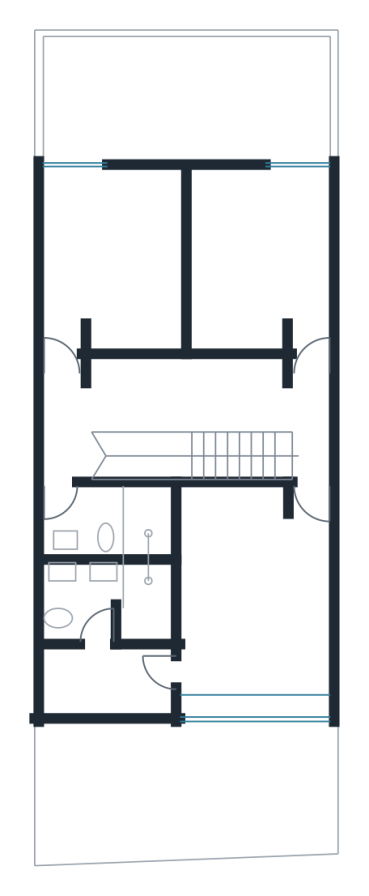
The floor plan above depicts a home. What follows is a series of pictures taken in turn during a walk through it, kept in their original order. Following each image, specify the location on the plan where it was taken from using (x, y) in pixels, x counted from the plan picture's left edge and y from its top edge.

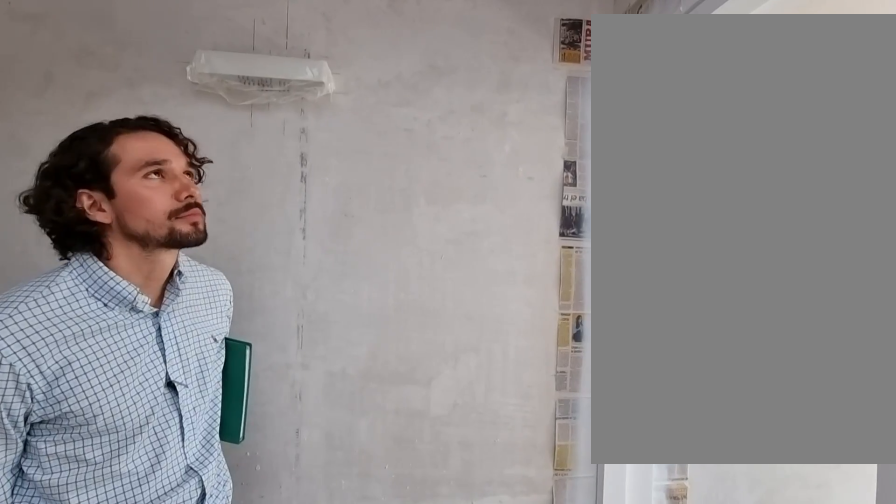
(66, 412)
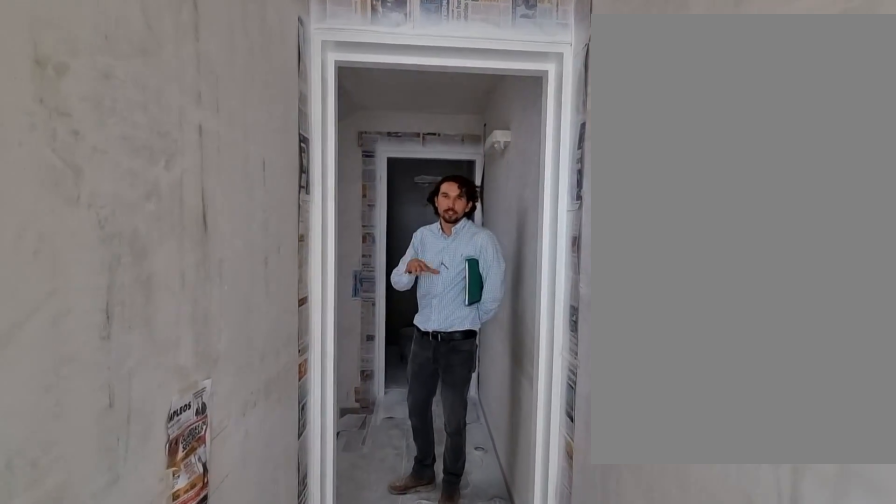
(64, 311)
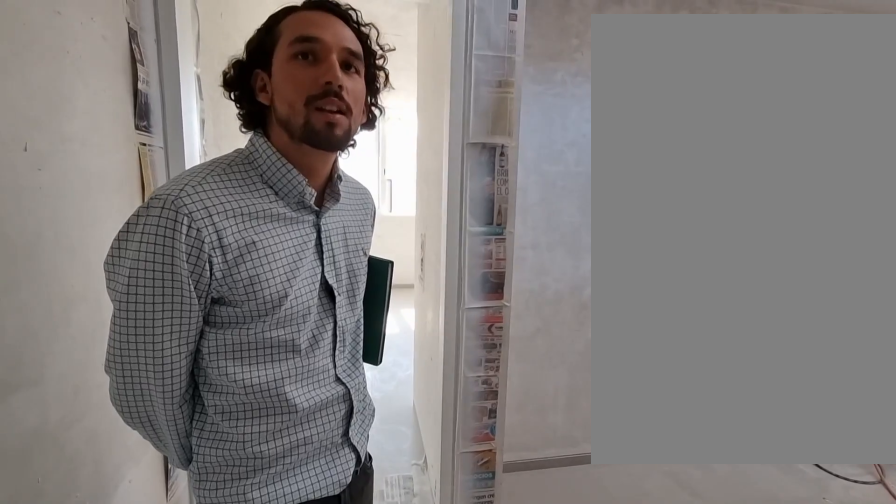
(69, 459)
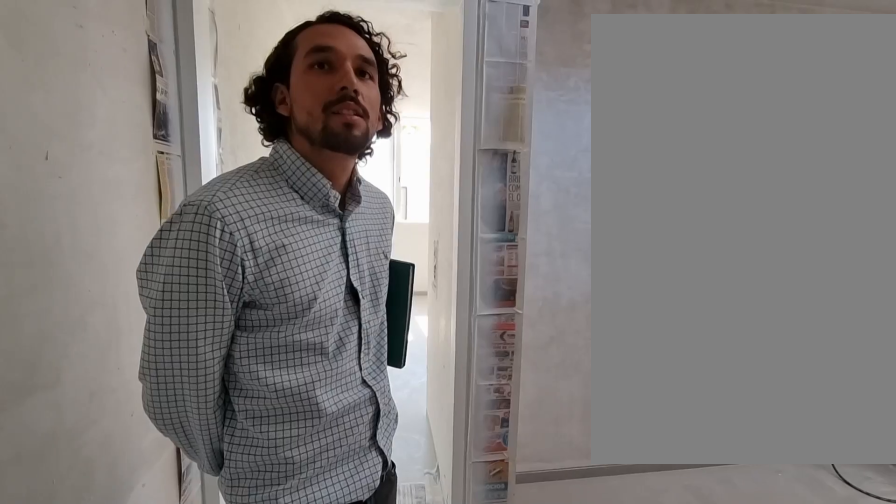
(69, 460)
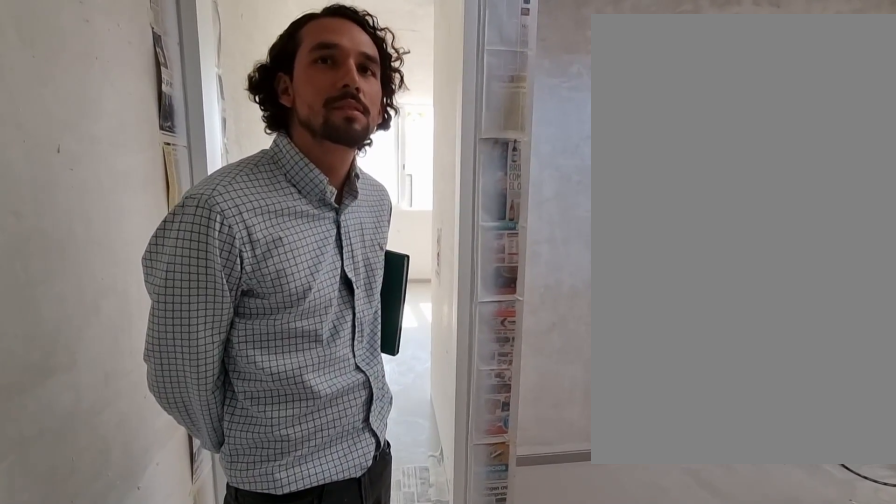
(69, 460)
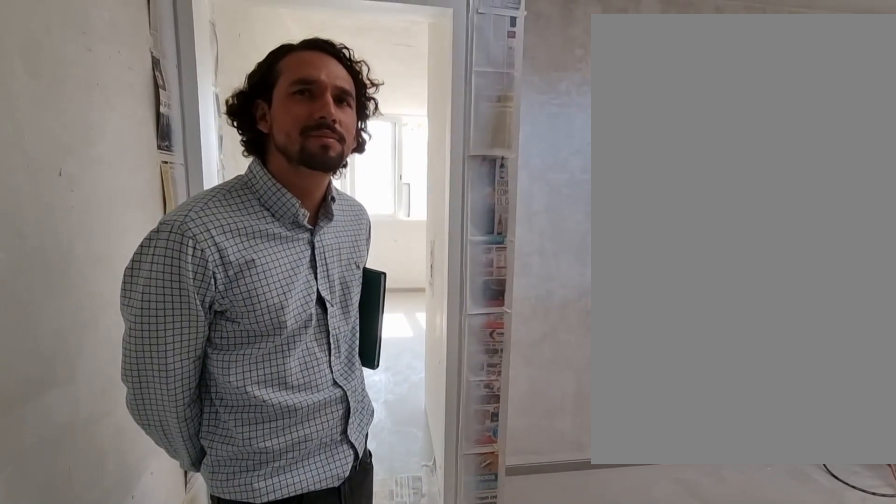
(68, 461)
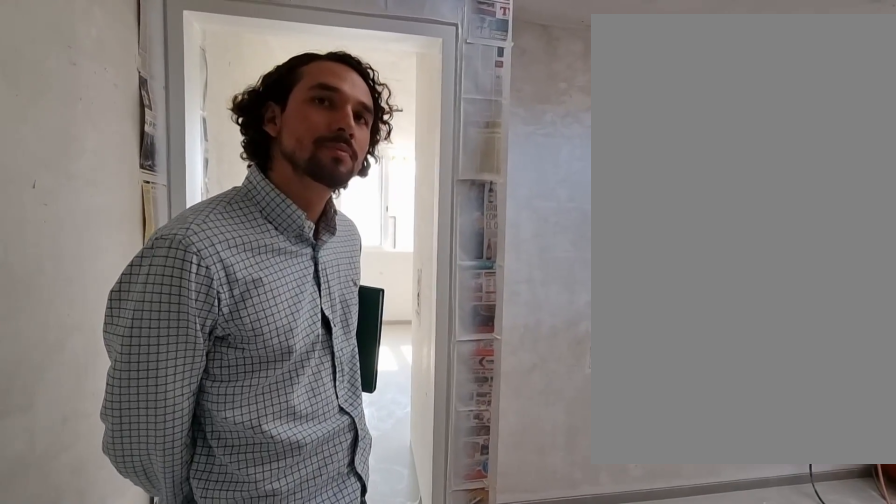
(69, 461)
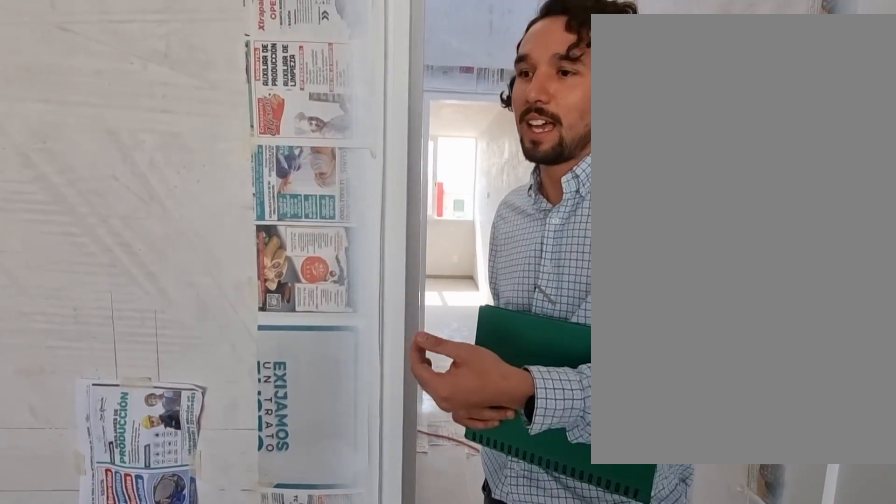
(305, 552)
